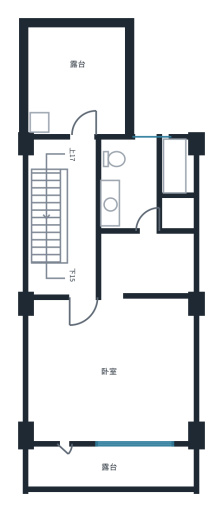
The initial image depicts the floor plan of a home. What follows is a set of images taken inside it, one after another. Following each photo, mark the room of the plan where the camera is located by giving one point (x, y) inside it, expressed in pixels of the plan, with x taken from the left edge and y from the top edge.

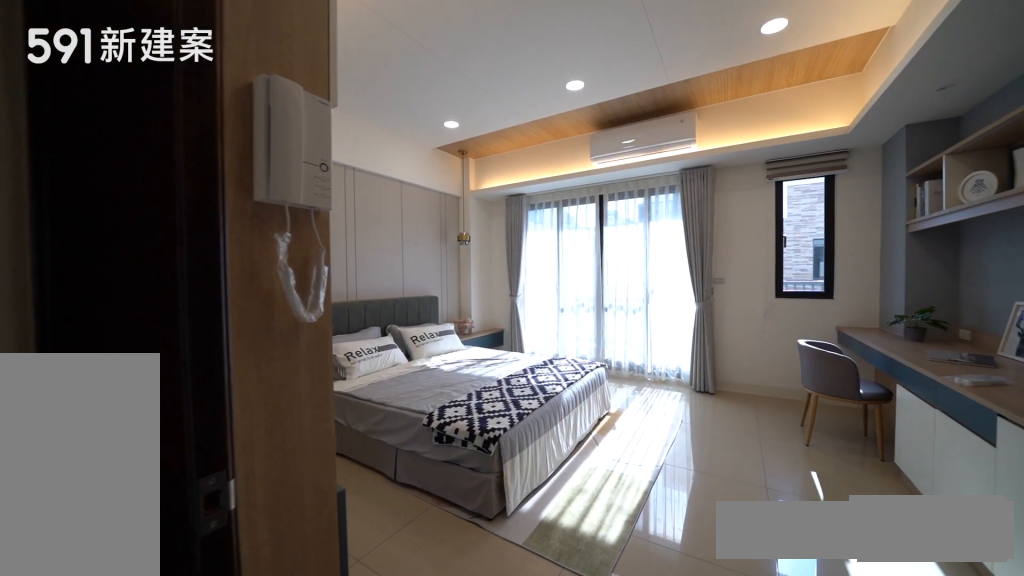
(111, 370)
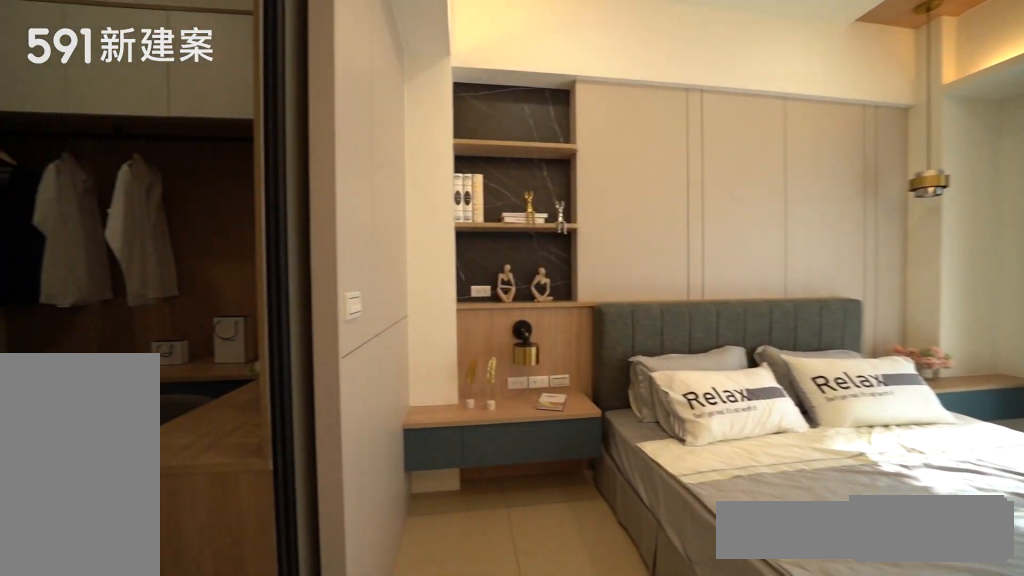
(111, 370)
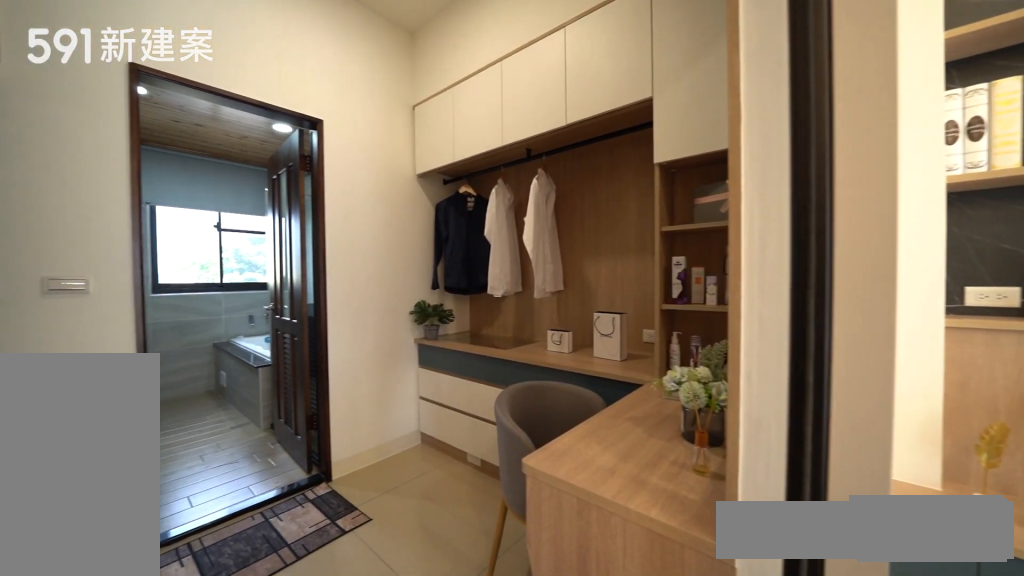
(147, 264)
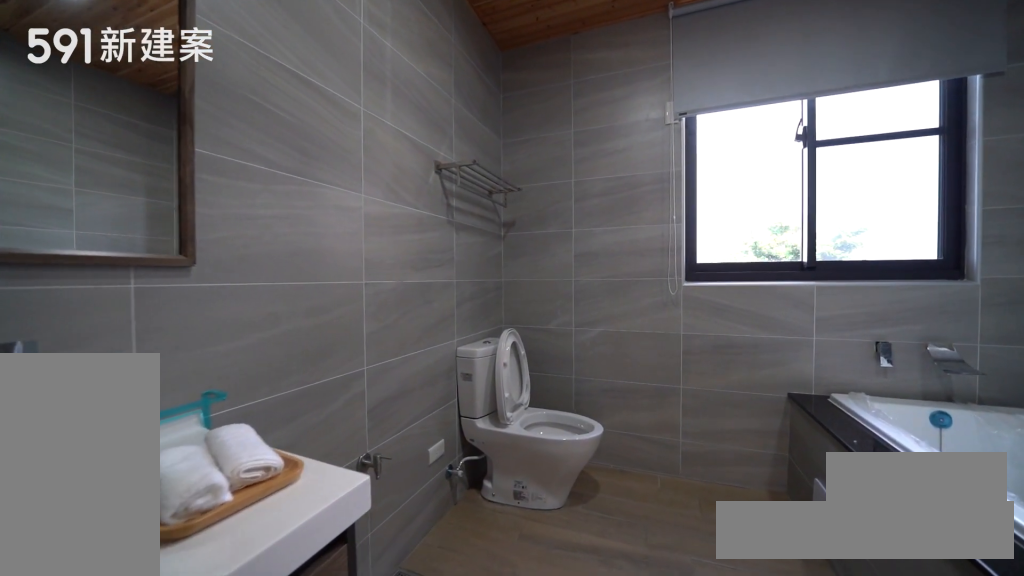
(174, 167)
